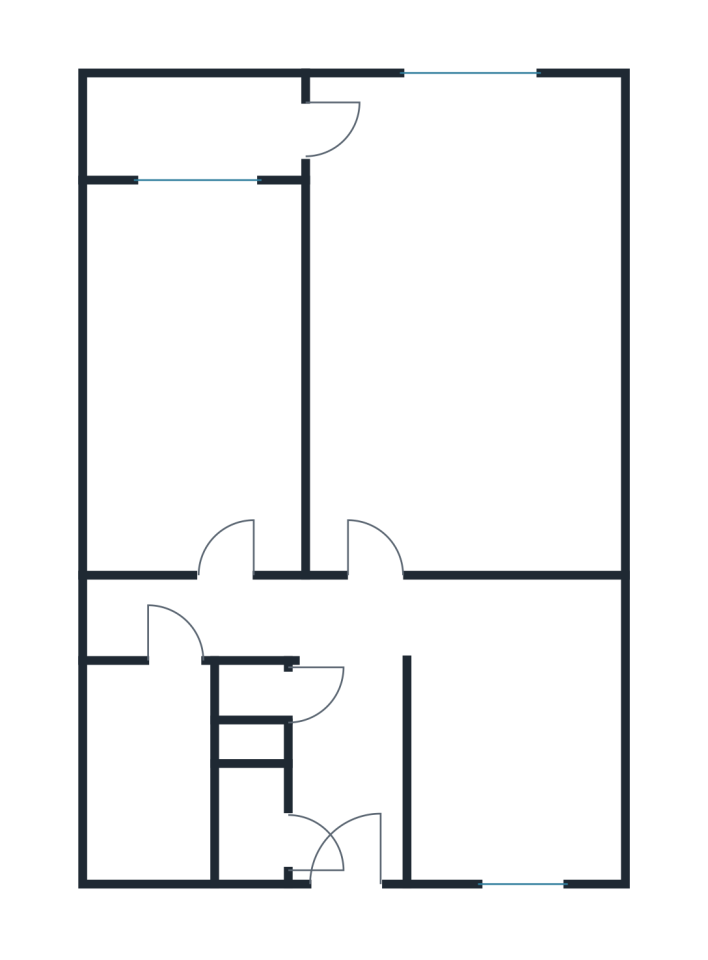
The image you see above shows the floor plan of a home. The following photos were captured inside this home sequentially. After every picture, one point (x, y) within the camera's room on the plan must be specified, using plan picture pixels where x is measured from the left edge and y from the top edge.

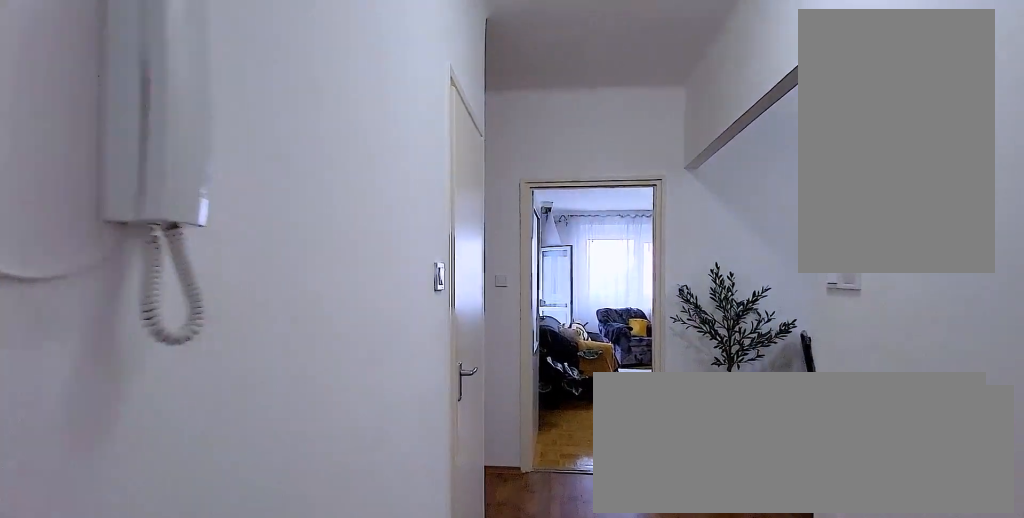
(346, 768)
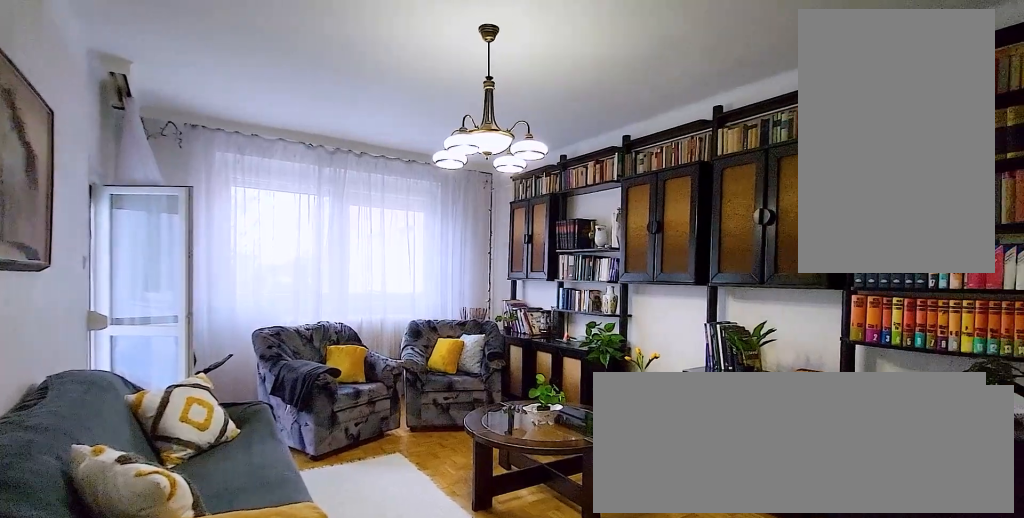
(473, 362)
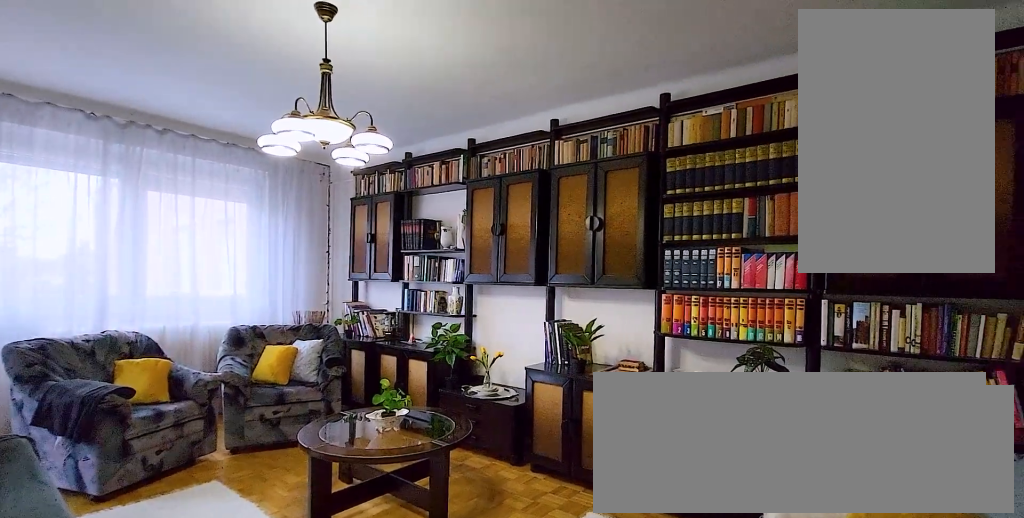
(473, 361)
